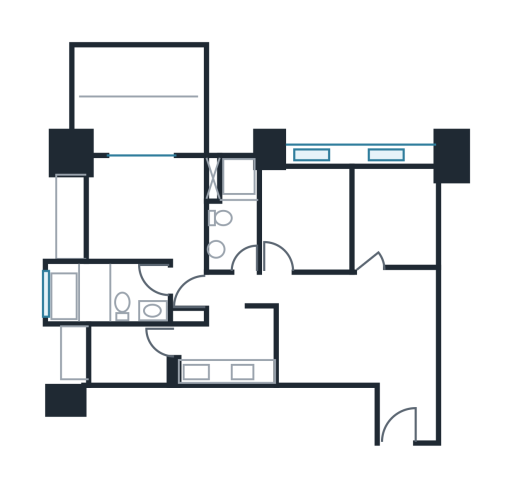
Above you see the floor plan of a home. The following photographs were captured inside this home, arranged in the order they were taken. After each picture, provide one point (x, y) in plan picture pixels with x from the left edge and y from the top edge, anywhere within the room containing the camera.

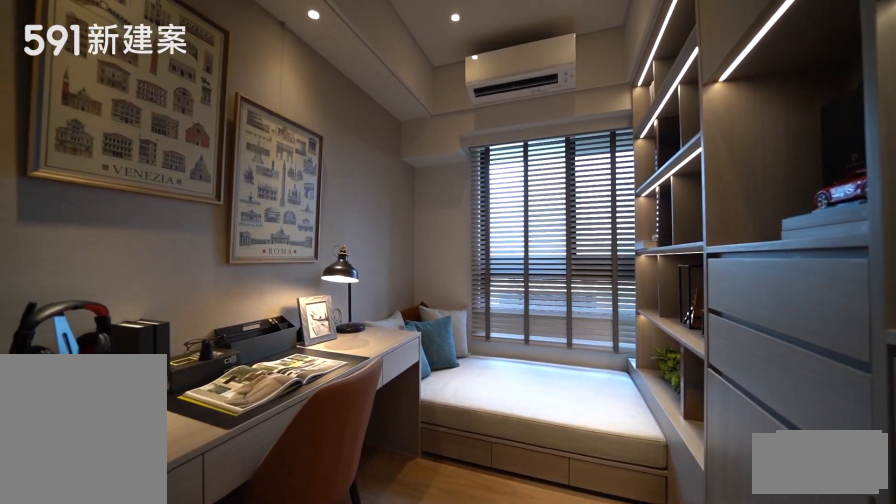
(393, 218)
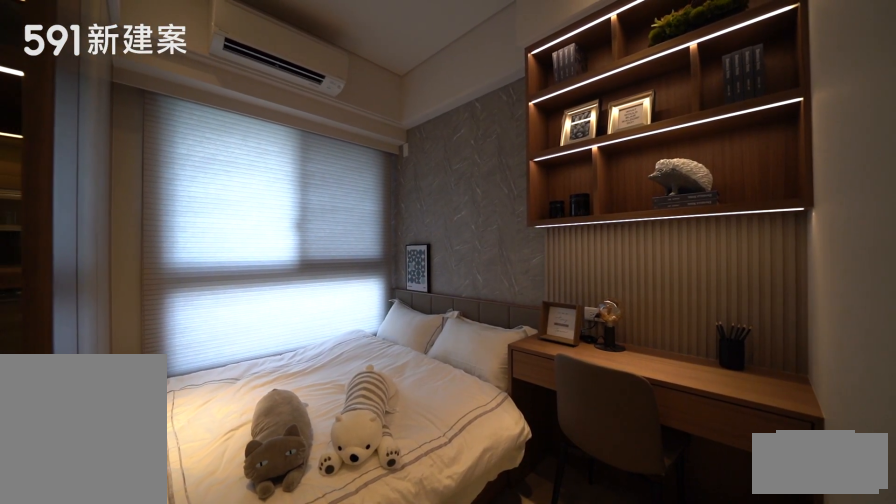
(305, 214)
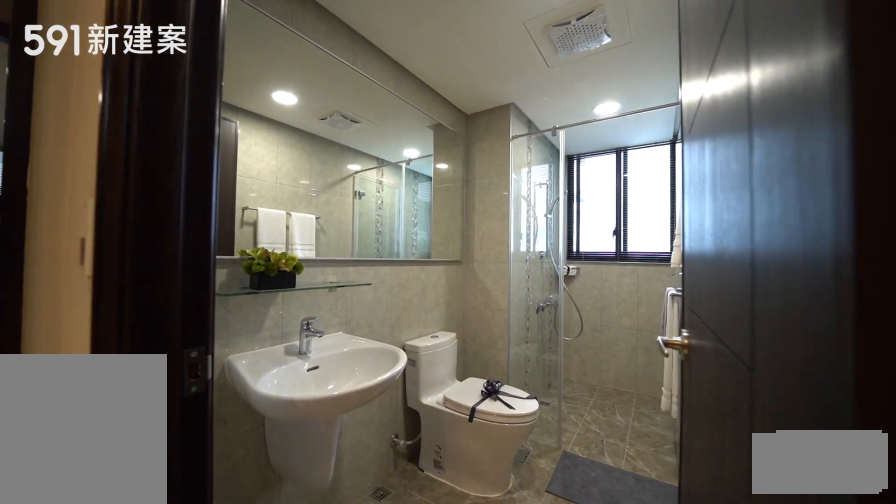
(231, 210)
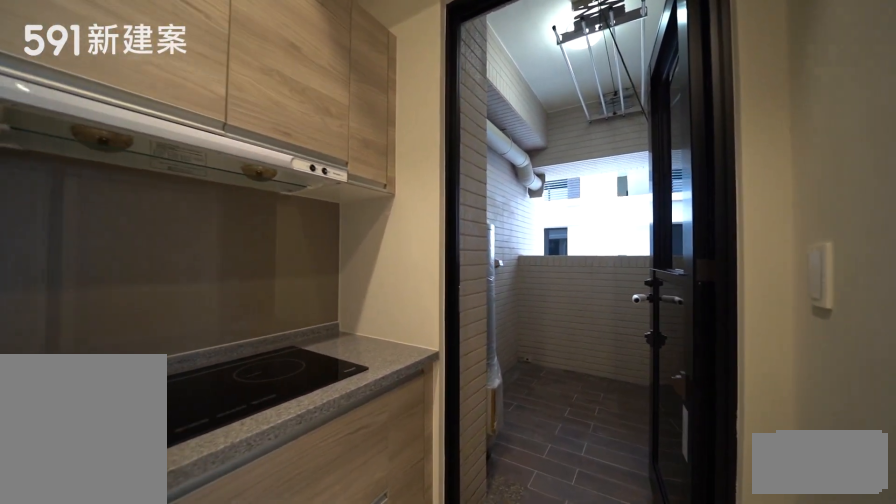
(228, 349)
